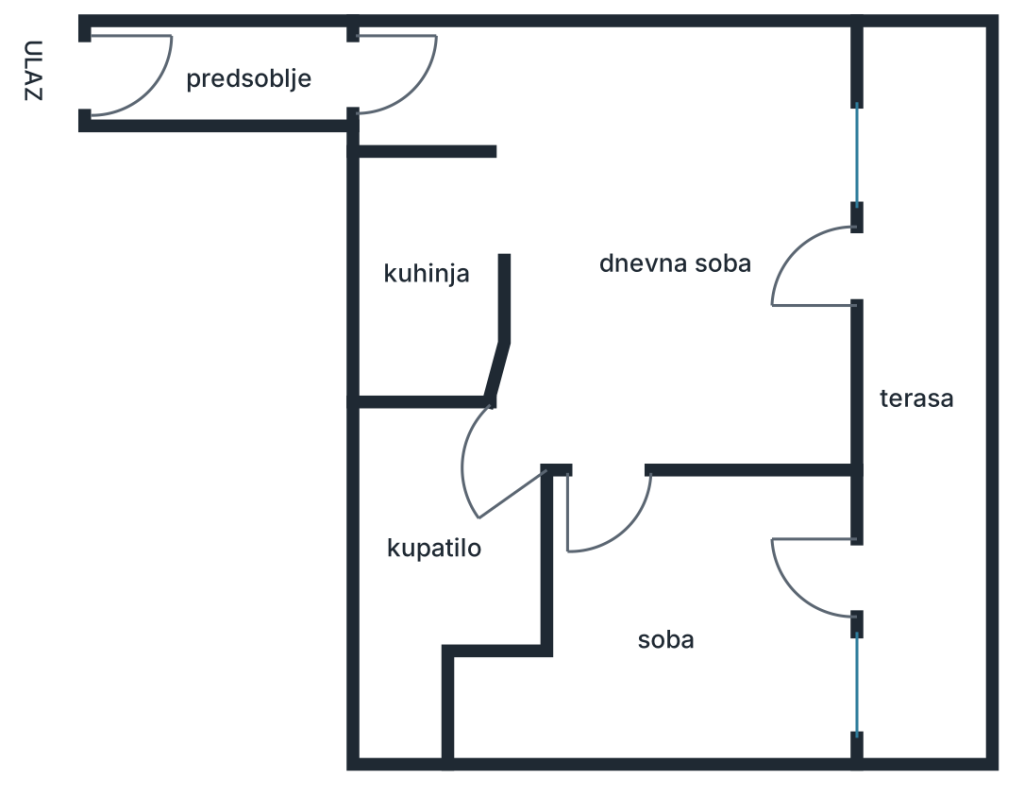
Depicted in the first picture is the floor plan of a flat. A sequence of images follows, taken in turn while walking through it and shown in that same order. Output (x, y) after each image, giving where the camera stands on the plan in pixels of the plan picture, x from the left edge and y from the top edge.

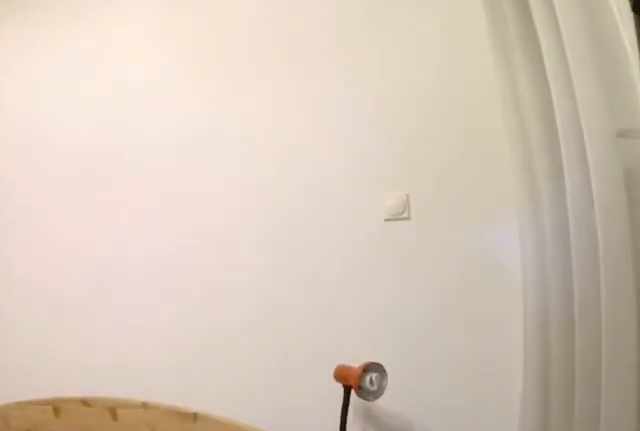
(596, 518)
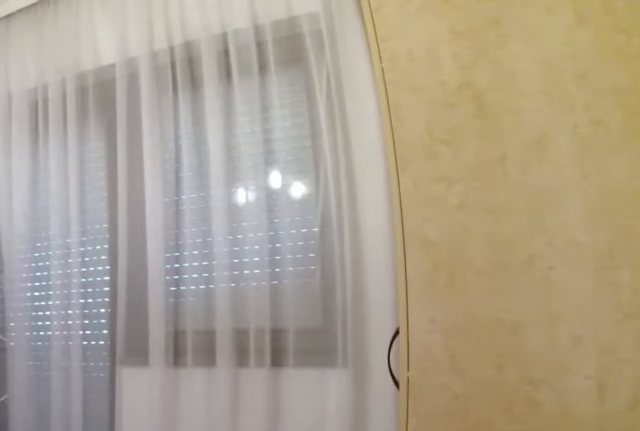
(576, 597)
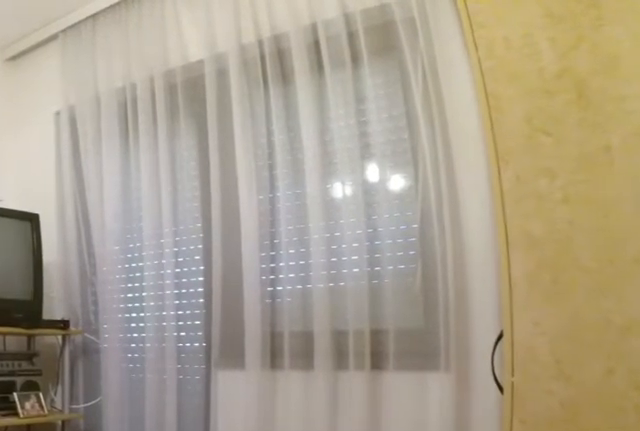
(584, 609)
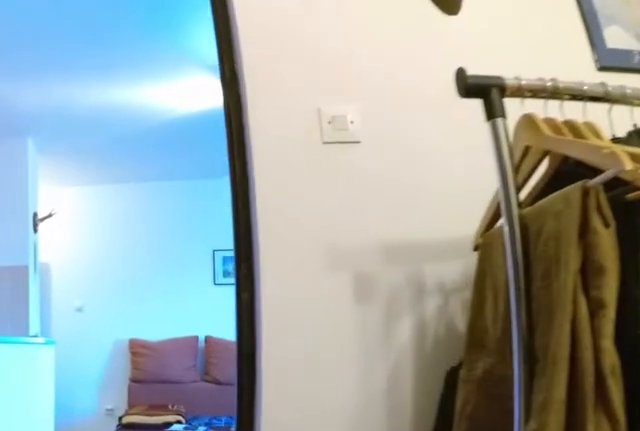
(604, 577)
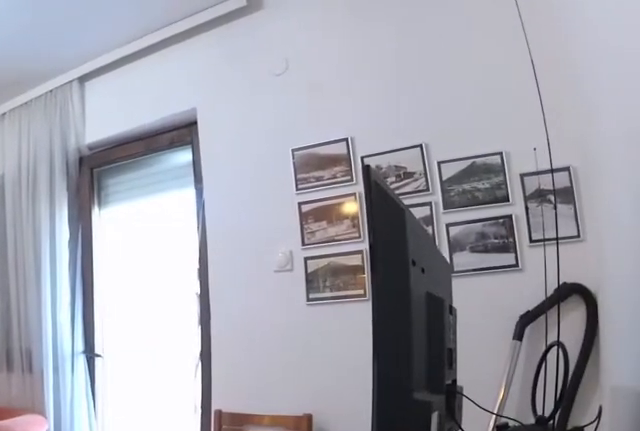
(613, 451)
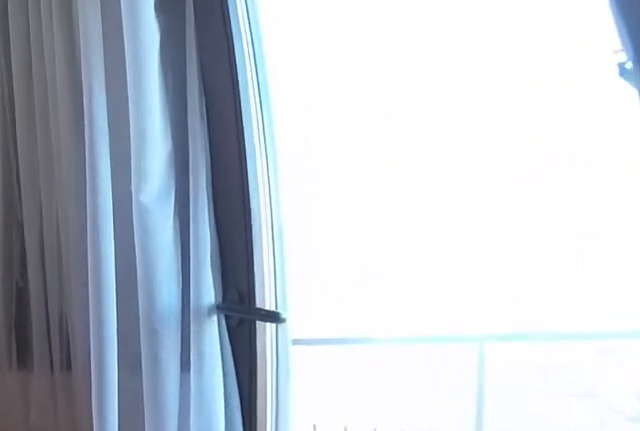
(749, 350)
